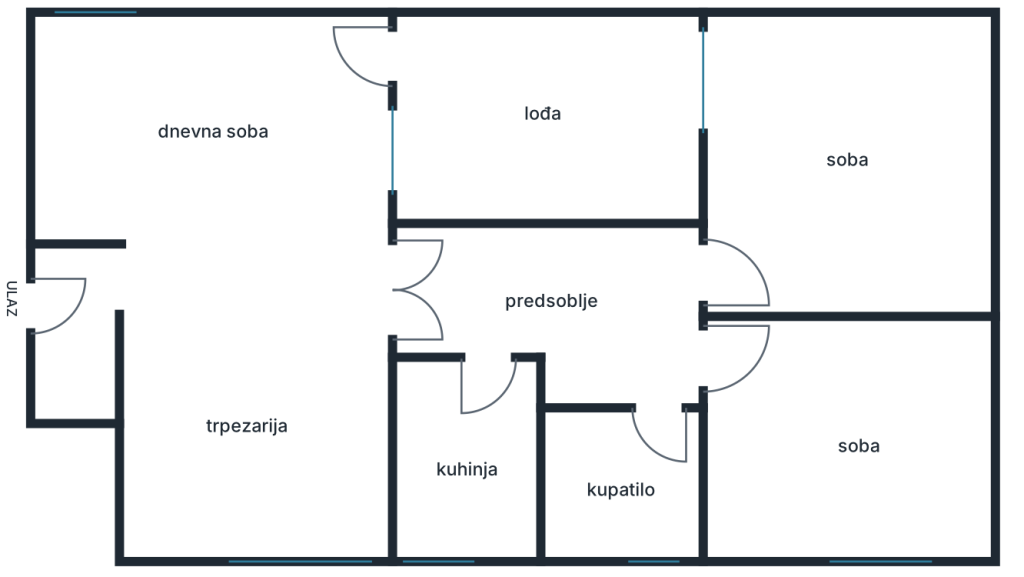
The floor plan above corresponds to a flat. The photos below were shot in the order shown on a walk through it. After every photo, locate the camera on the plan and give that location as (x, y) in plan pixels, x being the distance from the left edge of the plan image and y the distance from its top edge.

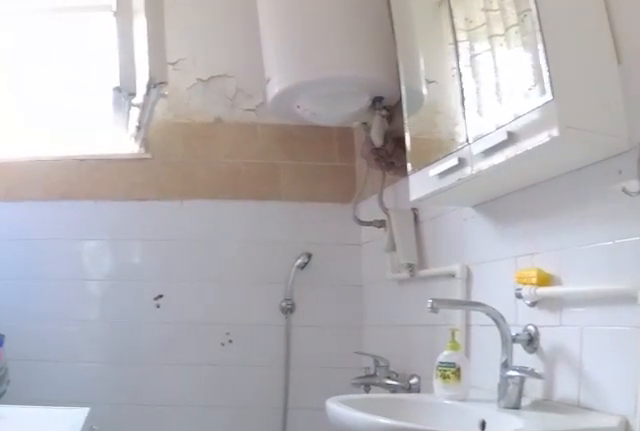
(649, 393)
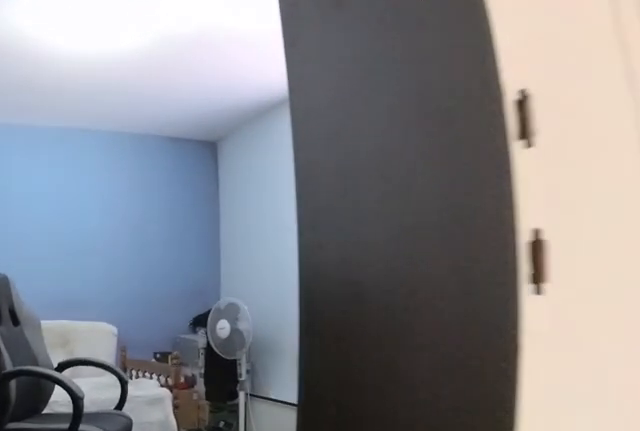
(669, 353)
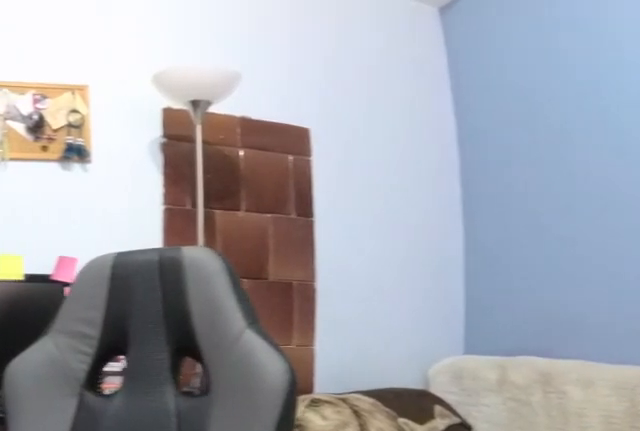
(901, 522)
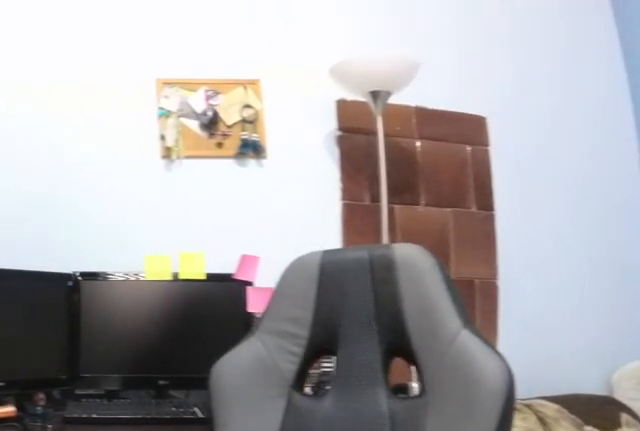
(898, 517)
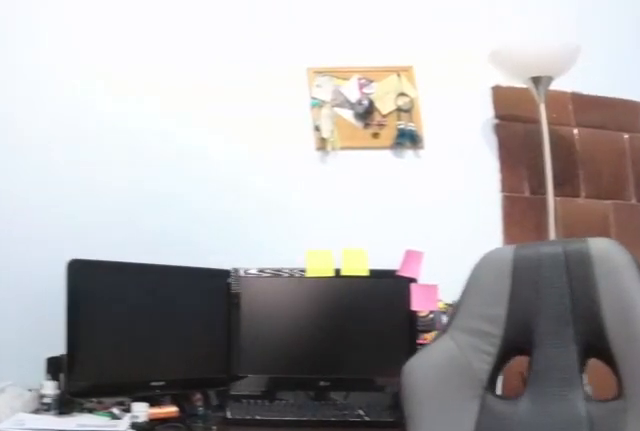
(896, 510)
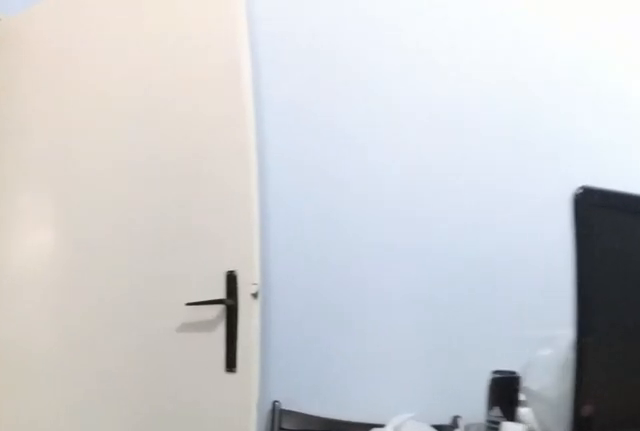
(859, 459)
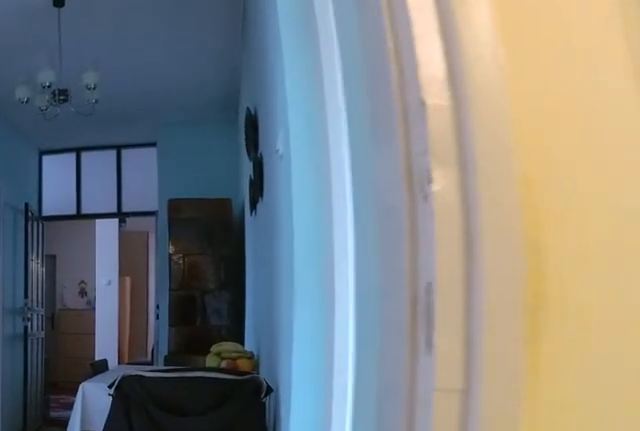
(776, 274)
